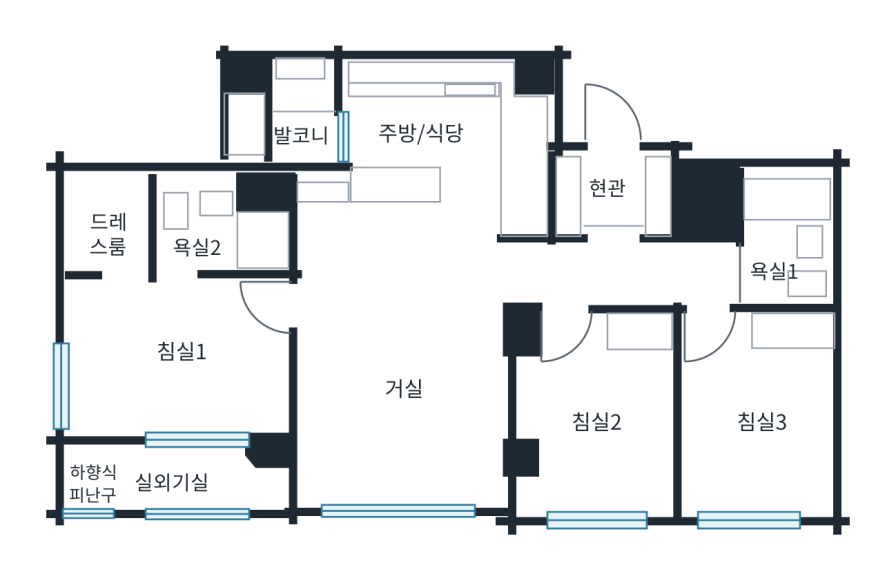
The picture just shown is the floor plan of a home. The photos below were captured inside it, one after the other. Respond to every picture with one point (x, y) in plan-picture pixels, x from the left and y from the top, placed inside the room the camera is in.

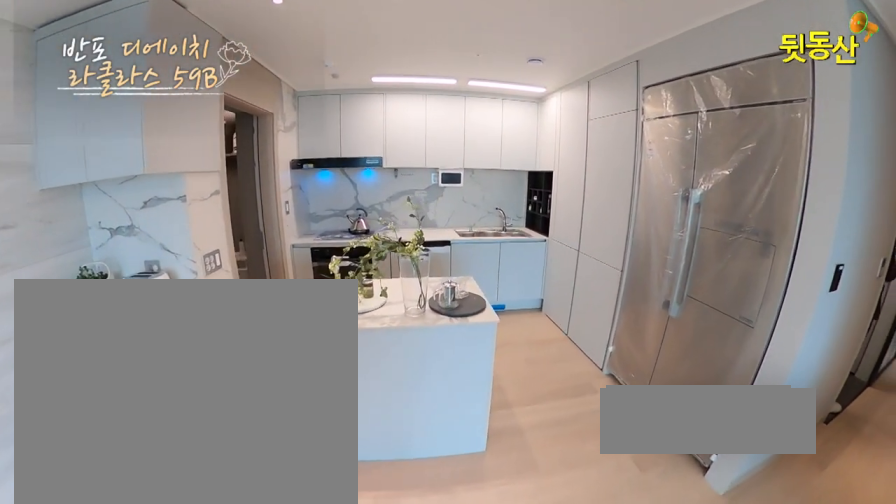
(452, 162)
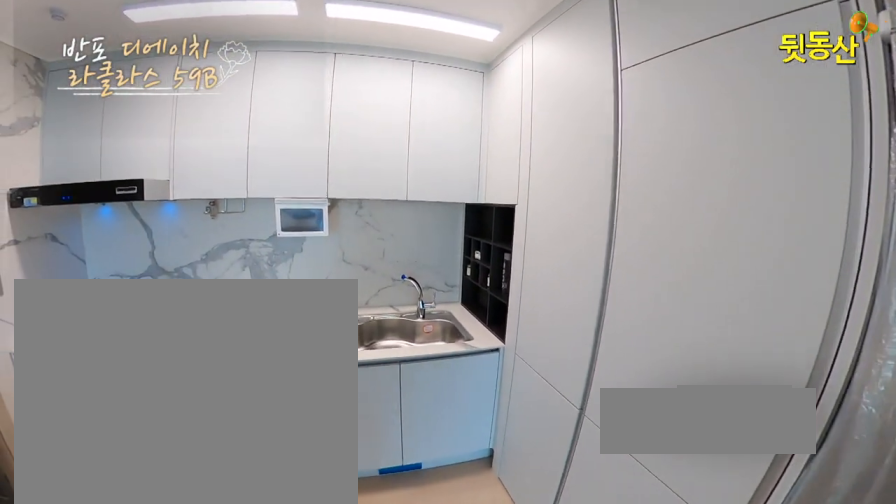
(452, 162)
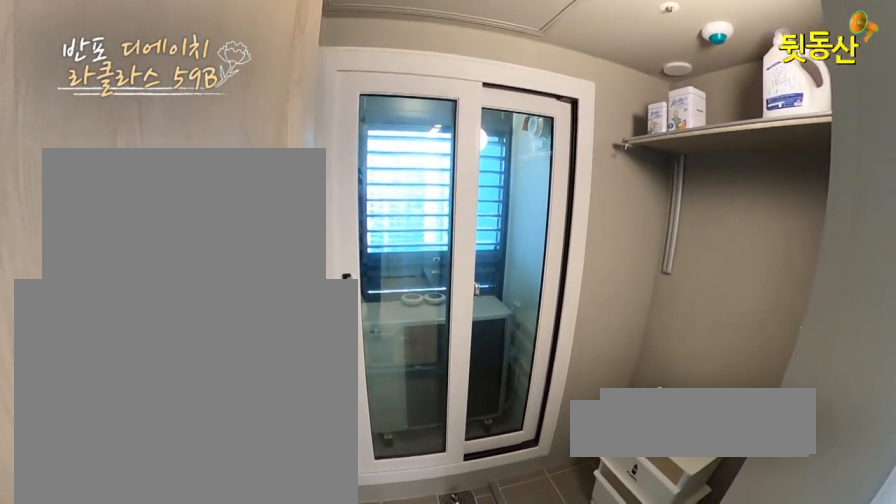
(296, 117)
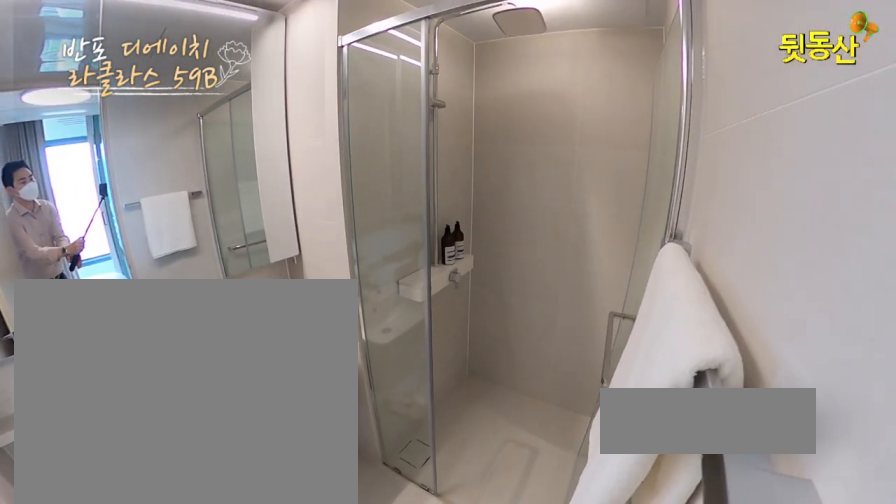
(209, 239)
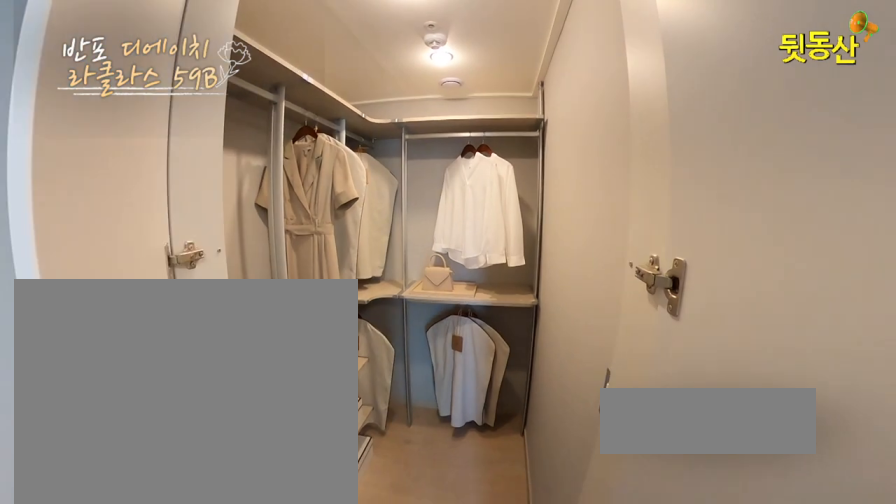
(97, 226)
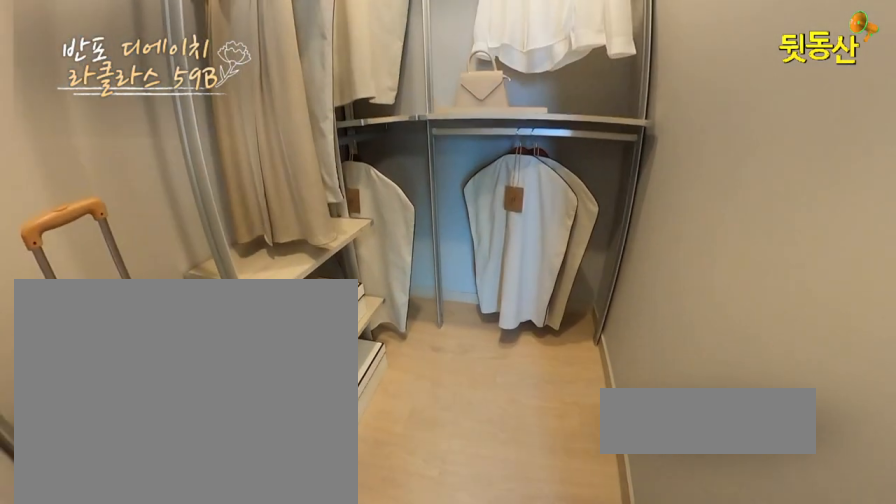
(97, 226)
